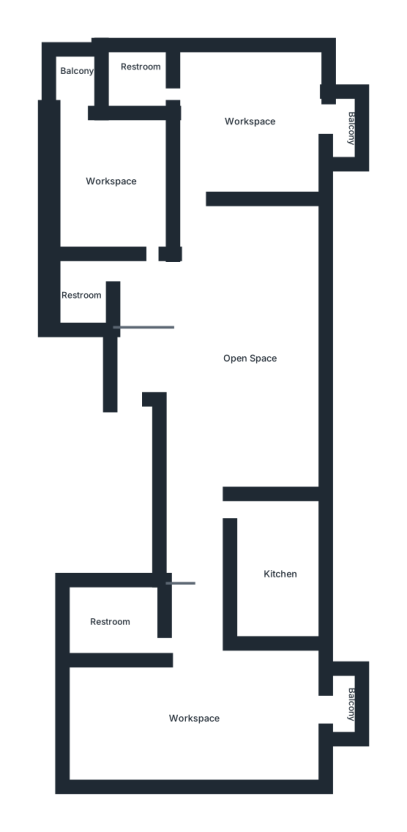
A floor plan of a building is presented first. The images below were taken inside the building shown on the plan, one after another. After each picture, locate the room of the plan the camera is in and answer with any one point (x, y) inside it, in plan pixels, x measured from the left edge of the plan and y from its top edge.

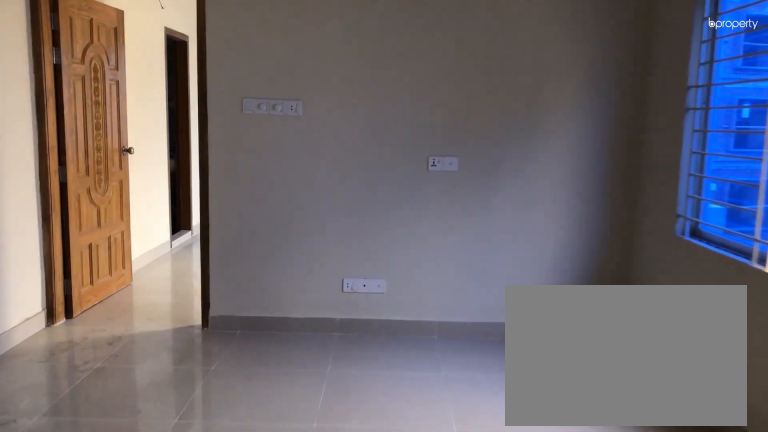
(241, 344)
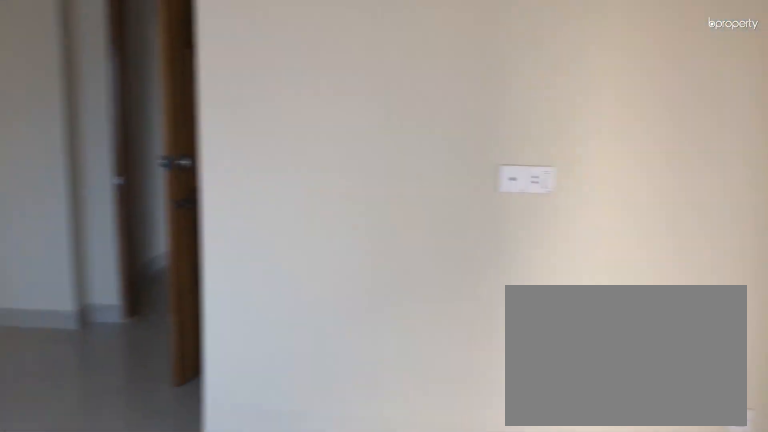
(196, 721)
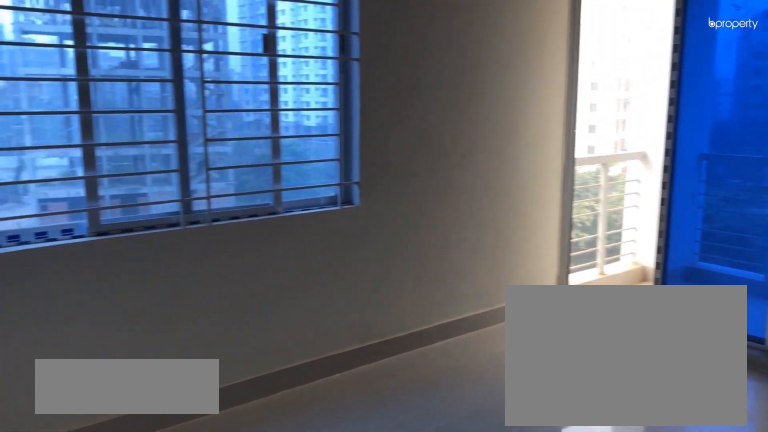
(121, 183)
